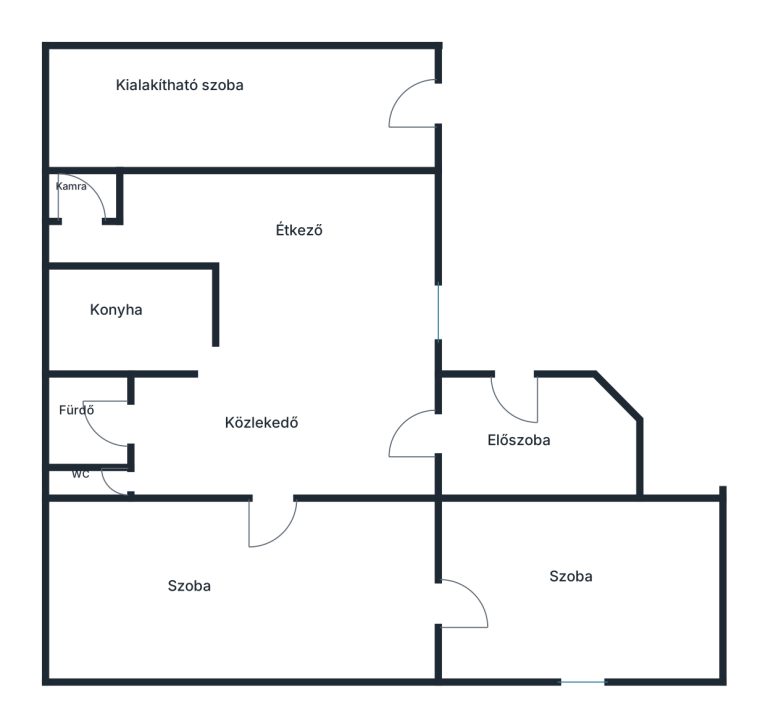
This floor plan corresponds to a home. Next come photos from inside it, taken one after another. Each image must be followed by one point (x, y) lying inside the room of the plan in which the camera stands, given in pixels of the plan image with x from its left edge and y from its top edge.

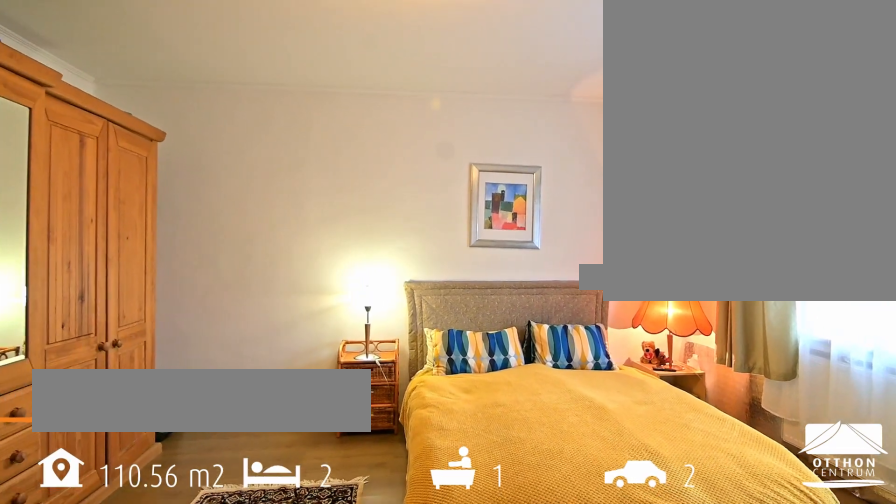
(577, 631)
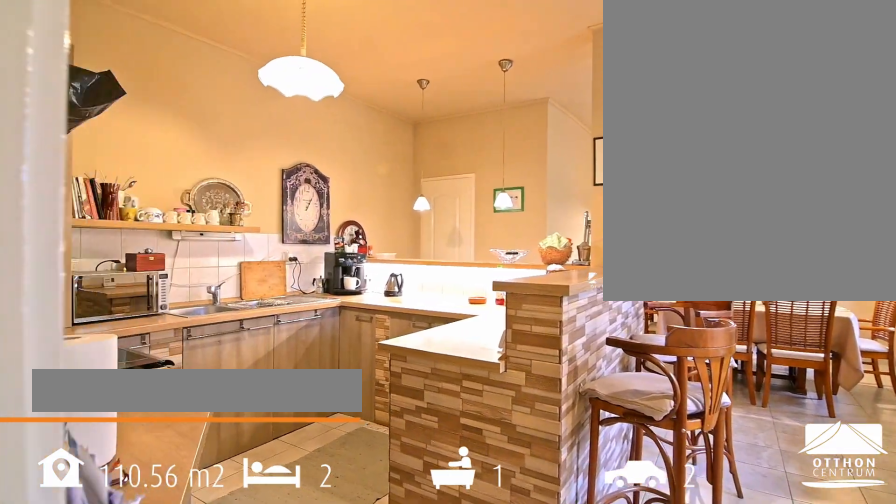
(281, 258)
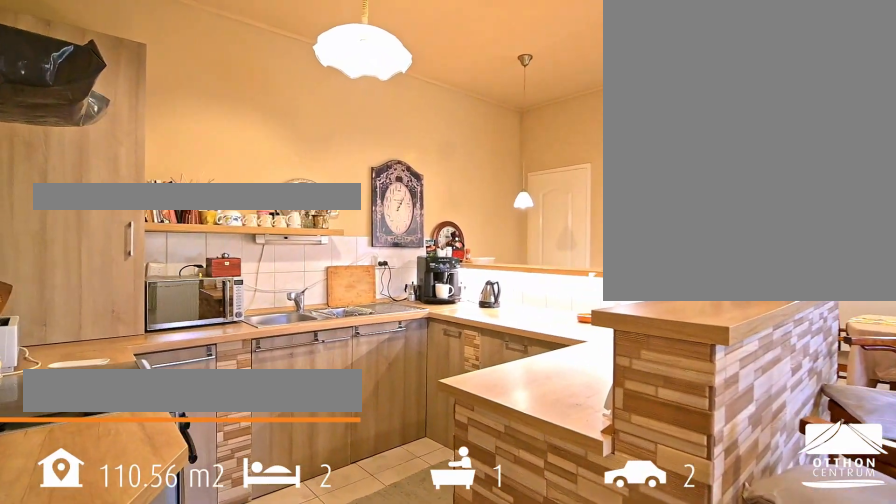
(309, 277)
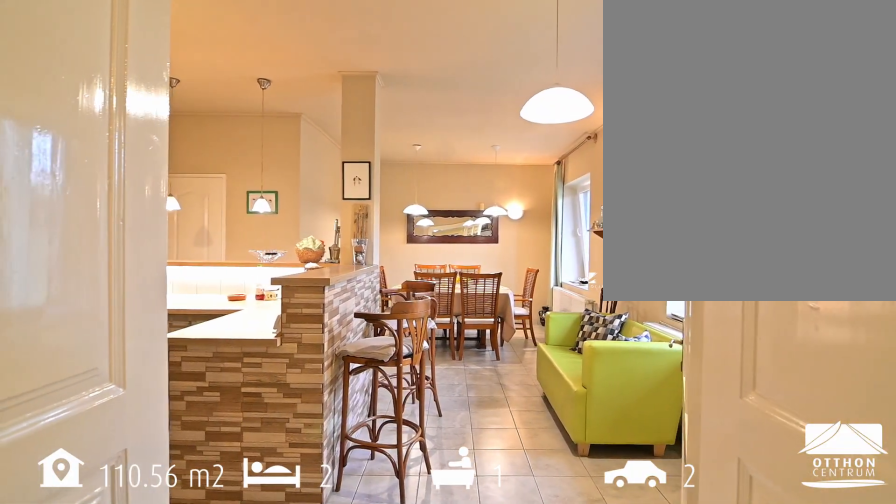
(309, 277)
